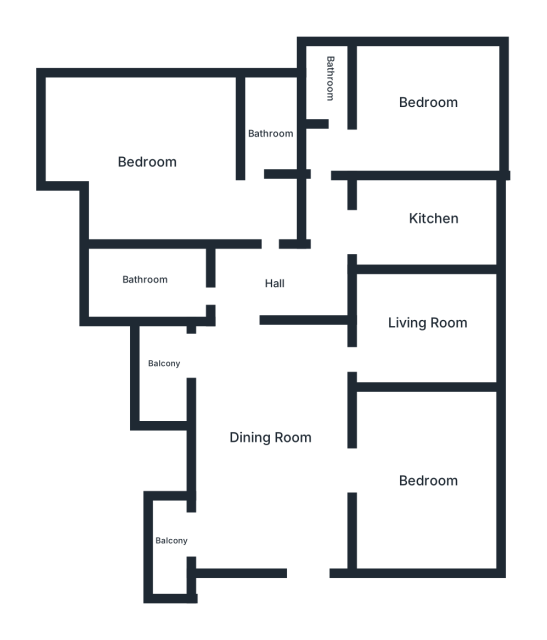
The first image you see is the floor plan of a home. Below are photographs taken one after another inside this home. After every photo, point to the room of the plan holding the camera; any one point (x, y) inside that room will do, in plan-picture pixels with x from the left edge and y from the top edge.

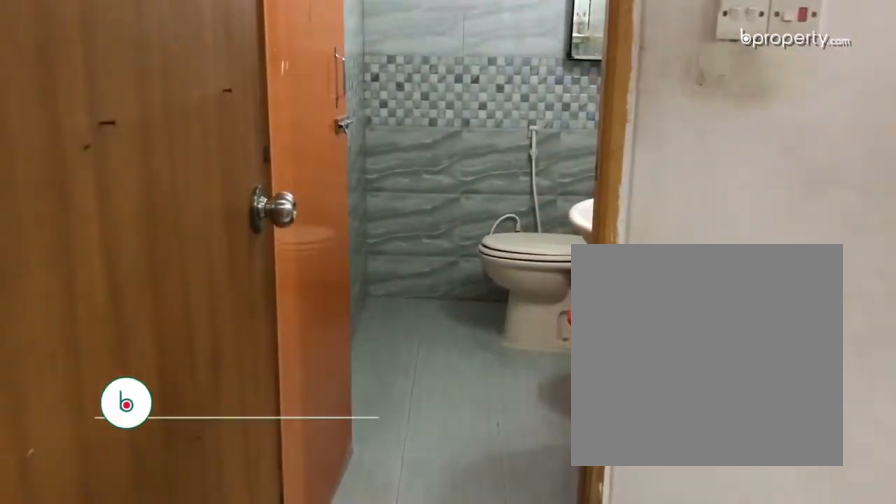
(325, 85)
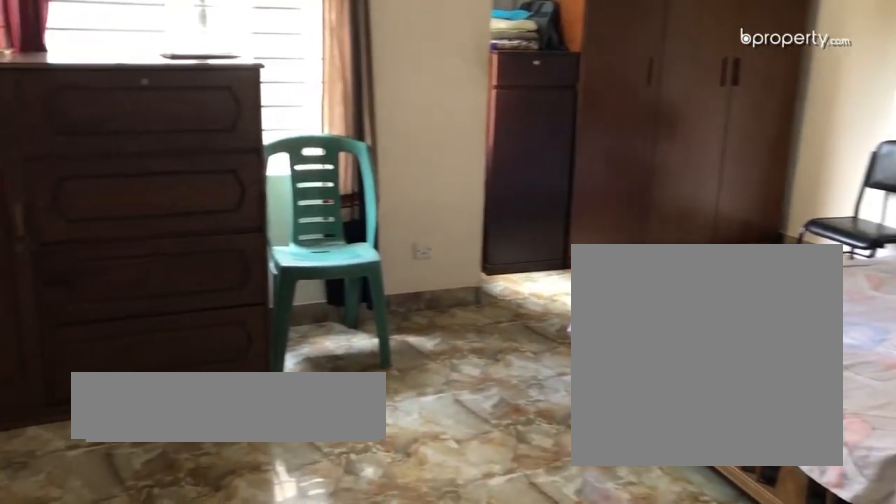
(147, 161)
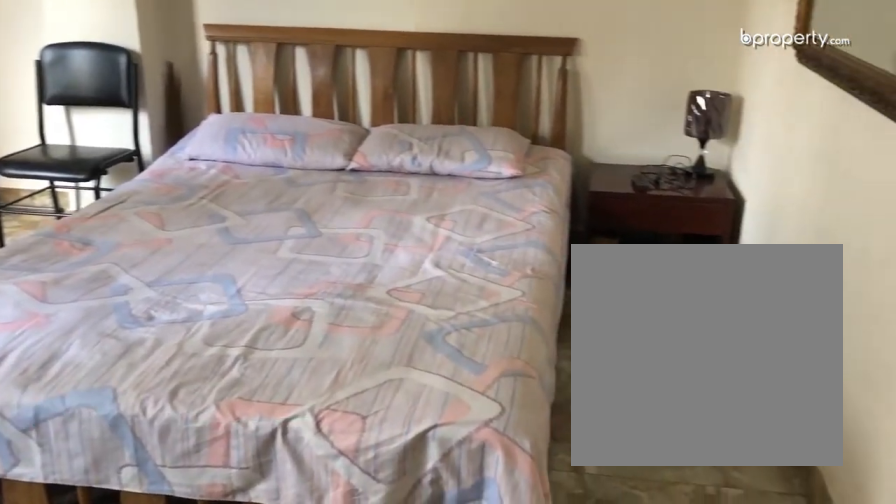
(147, 161)
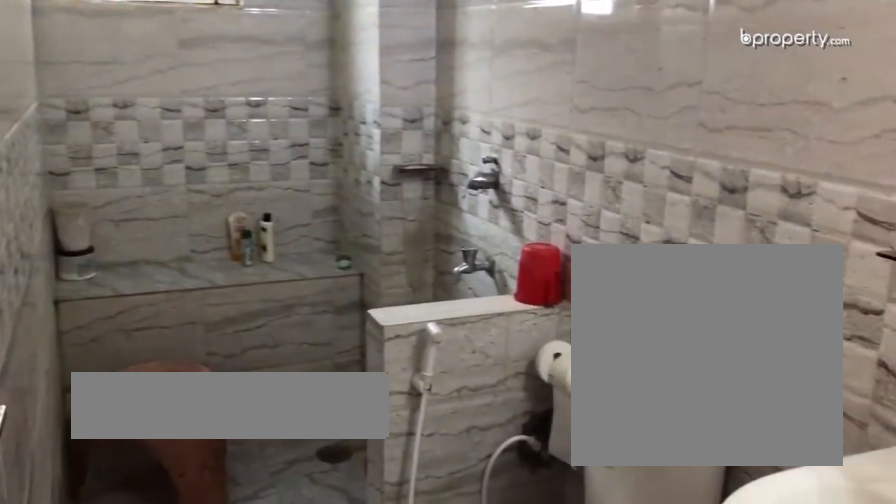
(270, 131)
